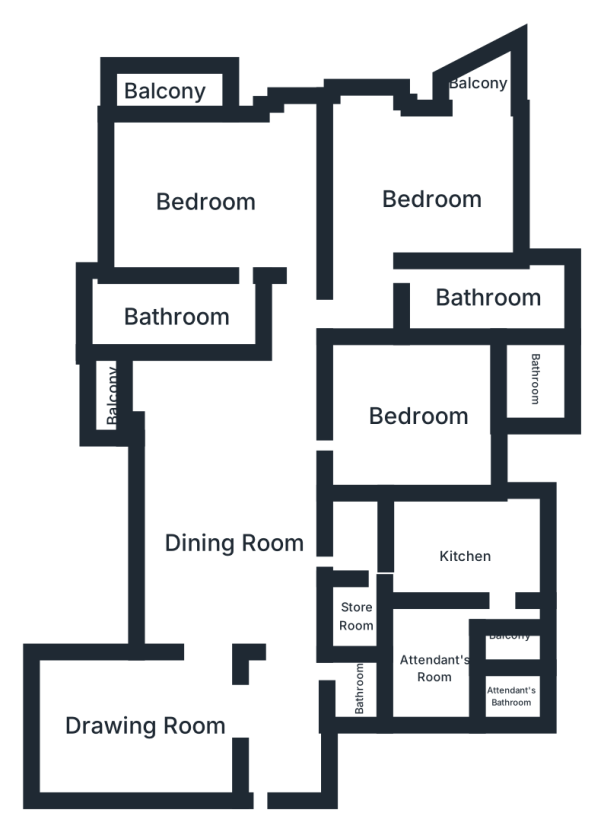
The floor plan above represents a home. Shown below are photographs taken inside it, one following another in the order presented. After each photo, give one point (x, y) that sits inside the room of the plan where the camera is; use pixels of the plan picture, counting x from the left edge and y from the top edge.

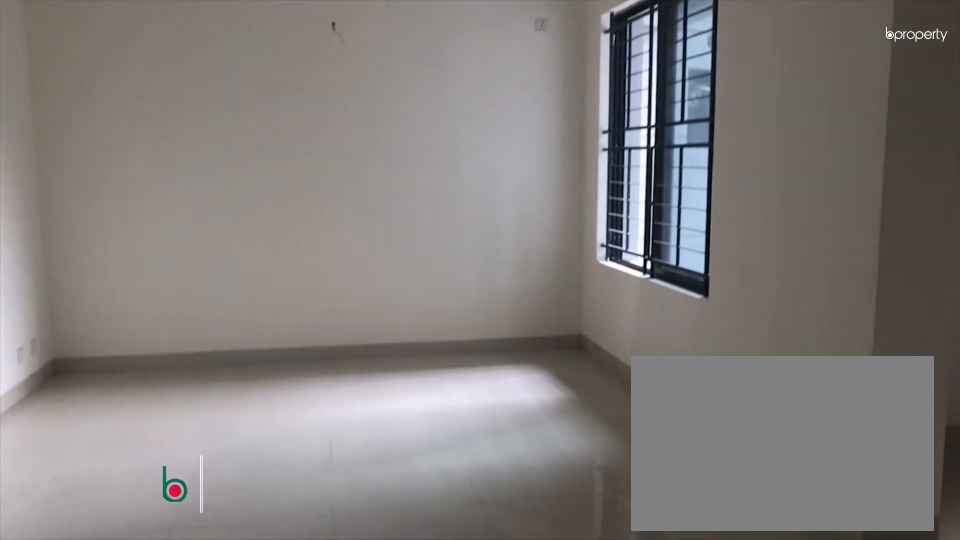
(152, 722)
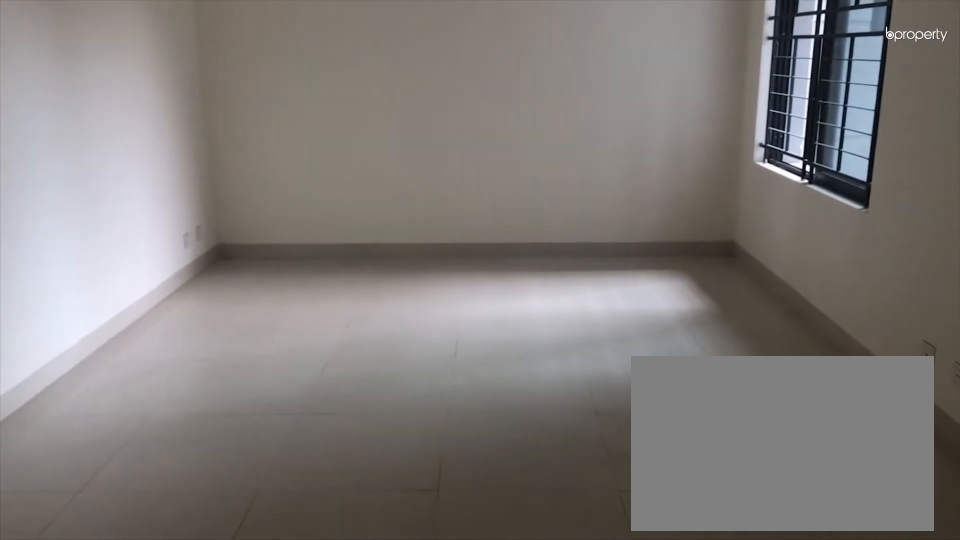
(152, 722)
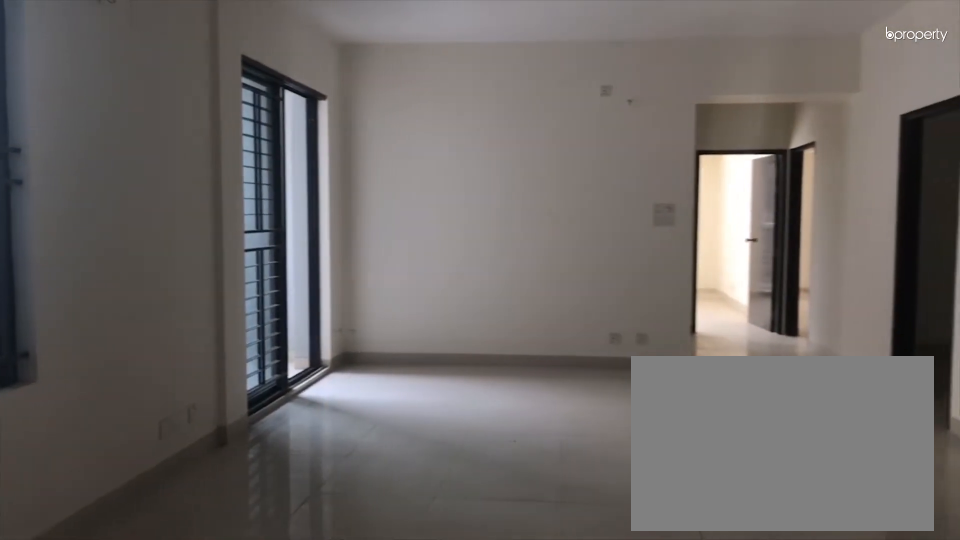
(236, 546)
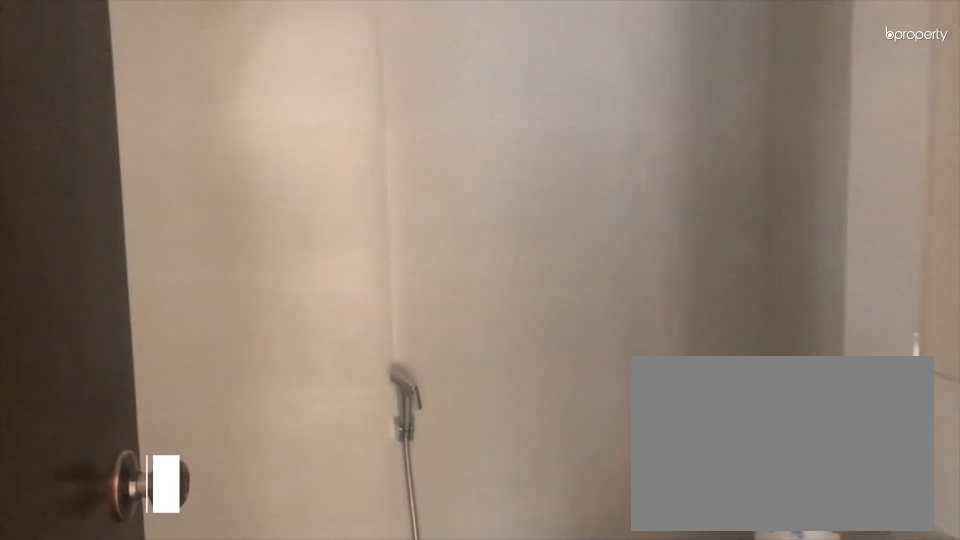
(360, 686)
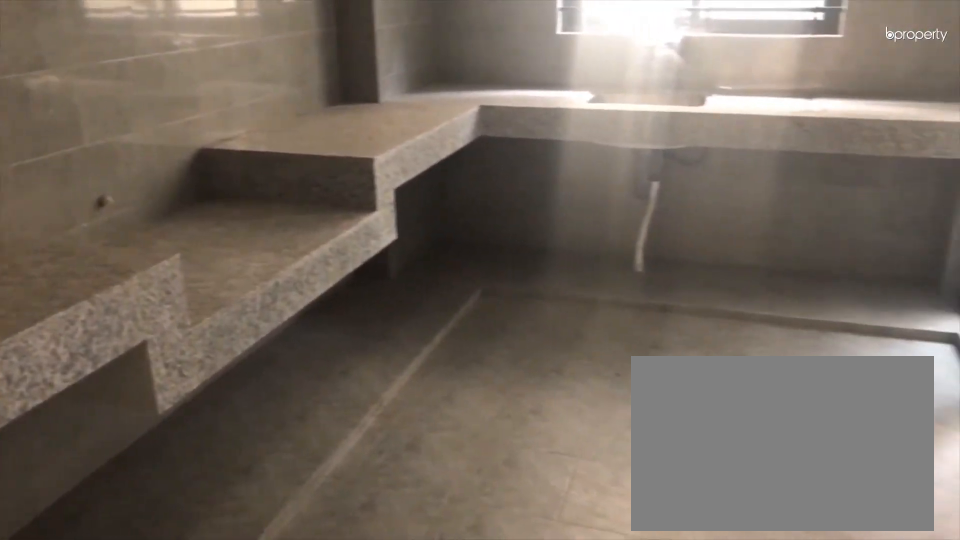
(471, 559)
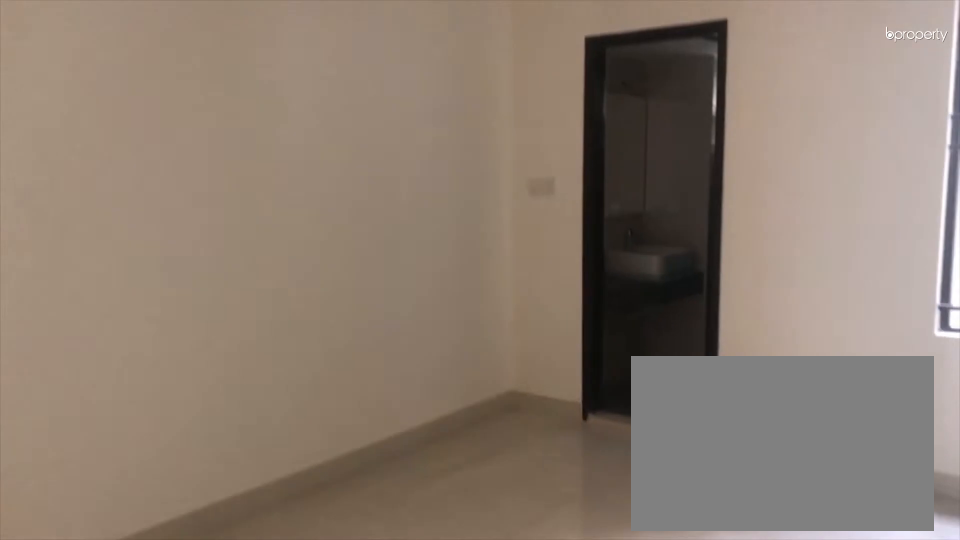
(417, 411)
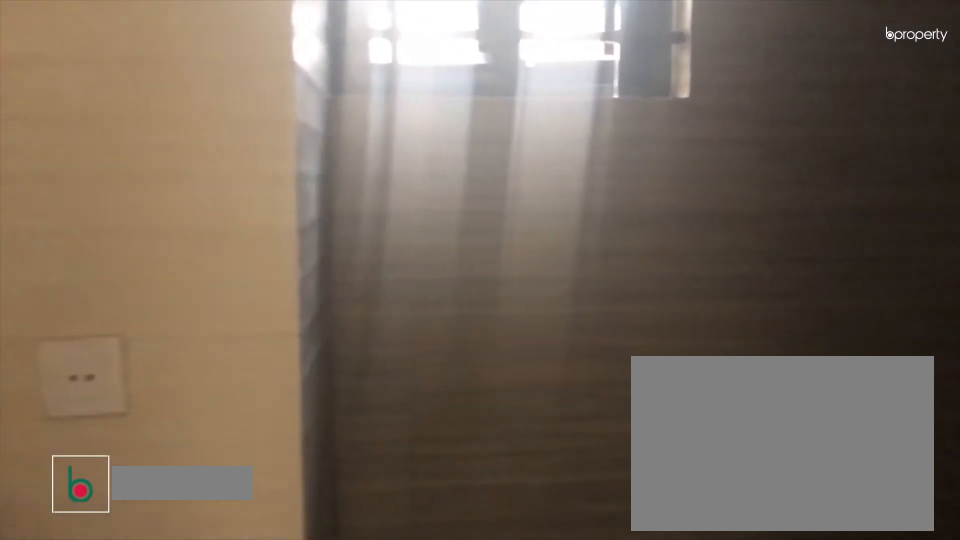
(534, 379)
